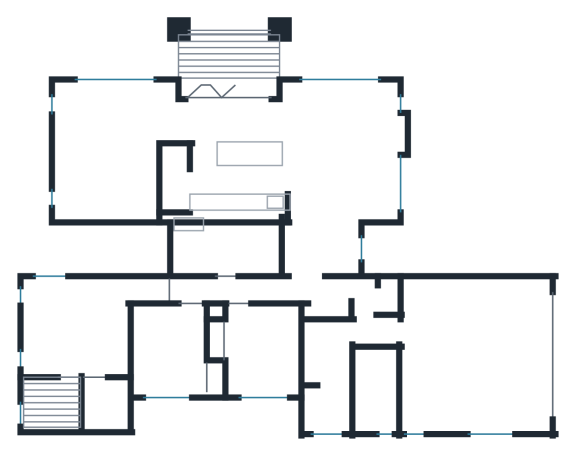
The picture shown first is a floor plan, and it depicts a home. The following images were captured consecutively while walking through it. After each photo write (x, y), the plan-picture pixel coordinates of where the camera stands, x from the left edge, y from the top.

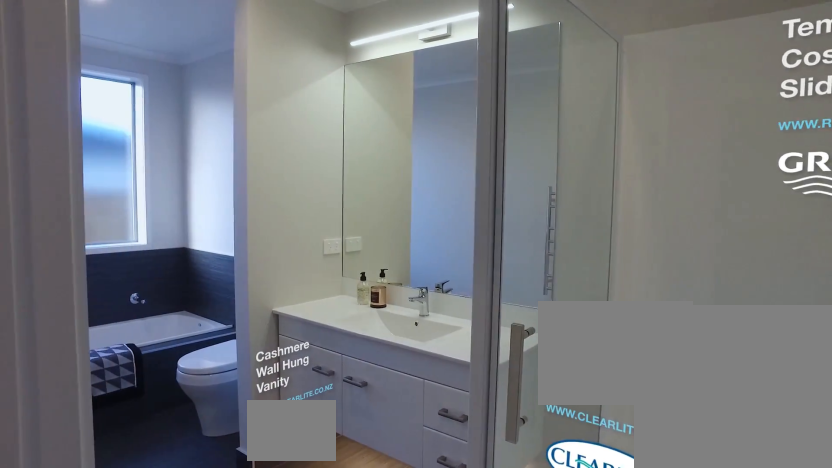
(315, 372)
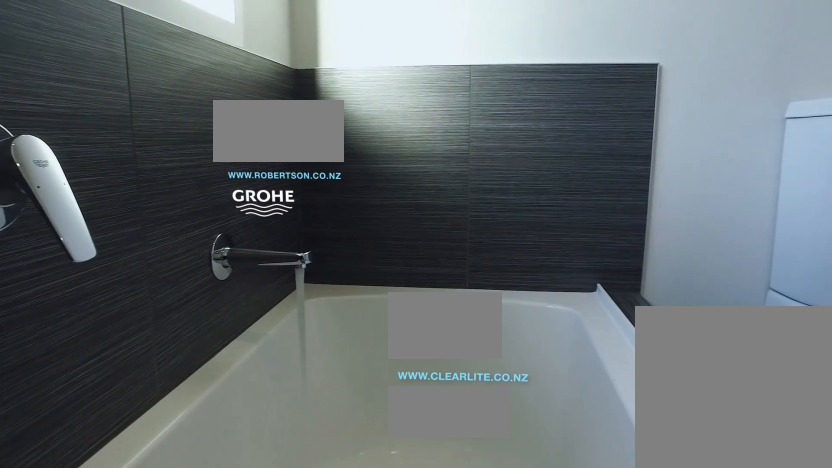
(312, 417)
